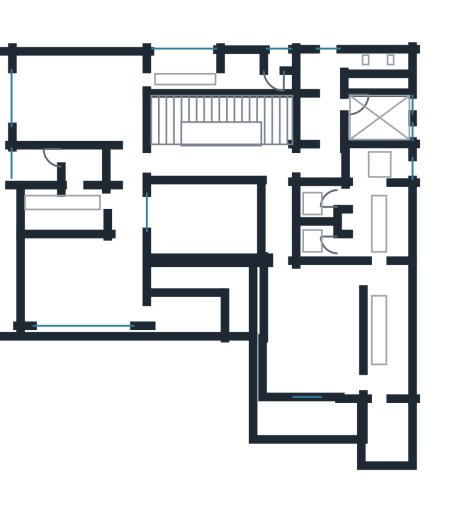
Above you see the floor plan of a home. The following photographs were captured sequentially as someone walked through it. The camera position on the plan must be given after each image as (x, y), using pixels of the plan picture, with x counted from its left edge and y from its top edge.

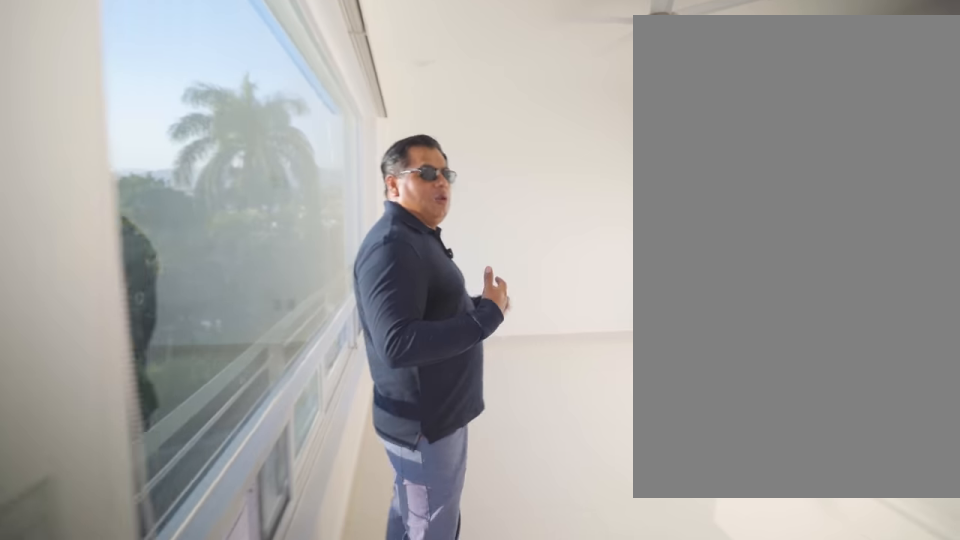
(136, 310)
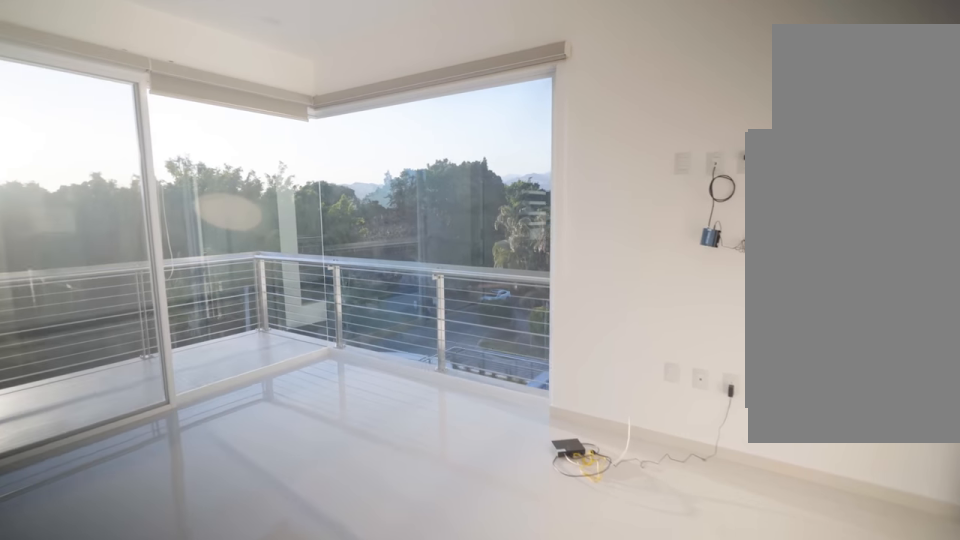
(307, 332)
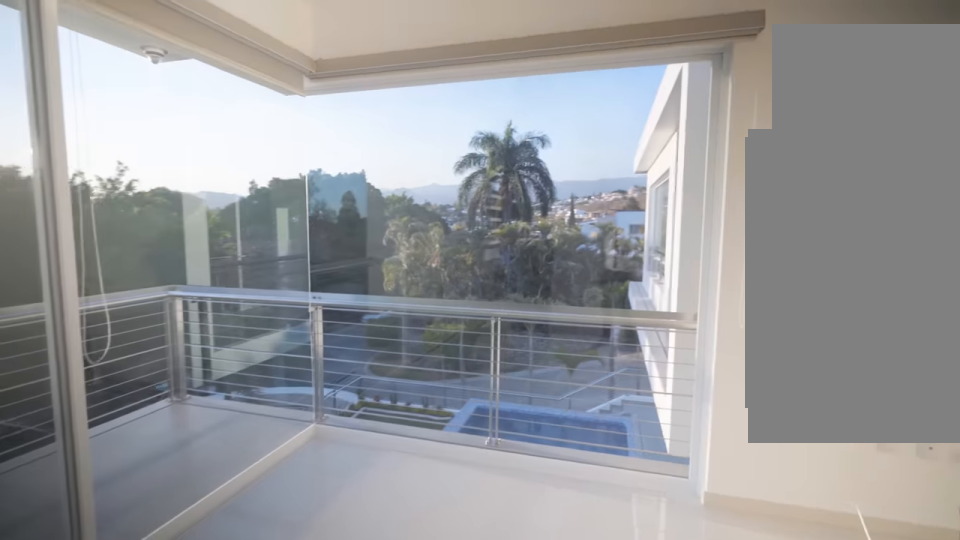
(294, 365)
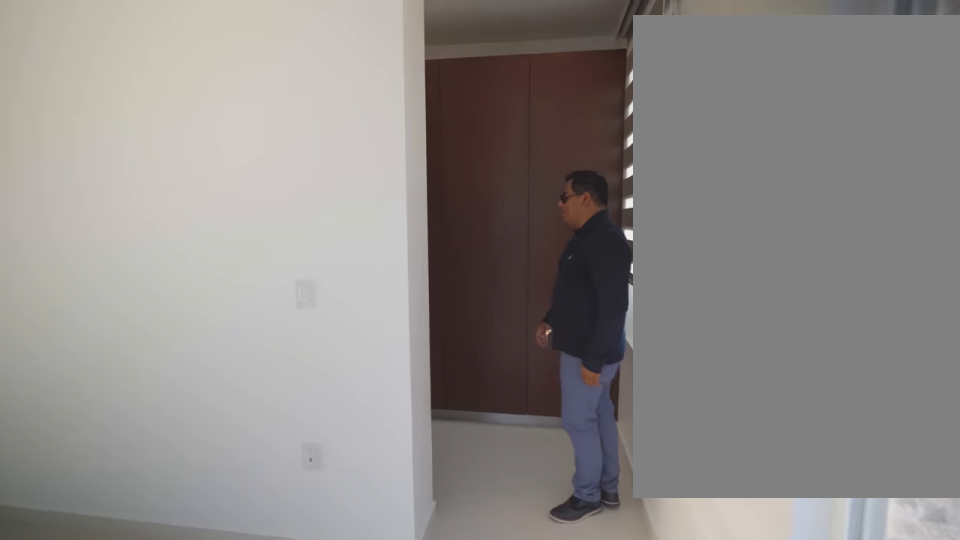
(331, 376)
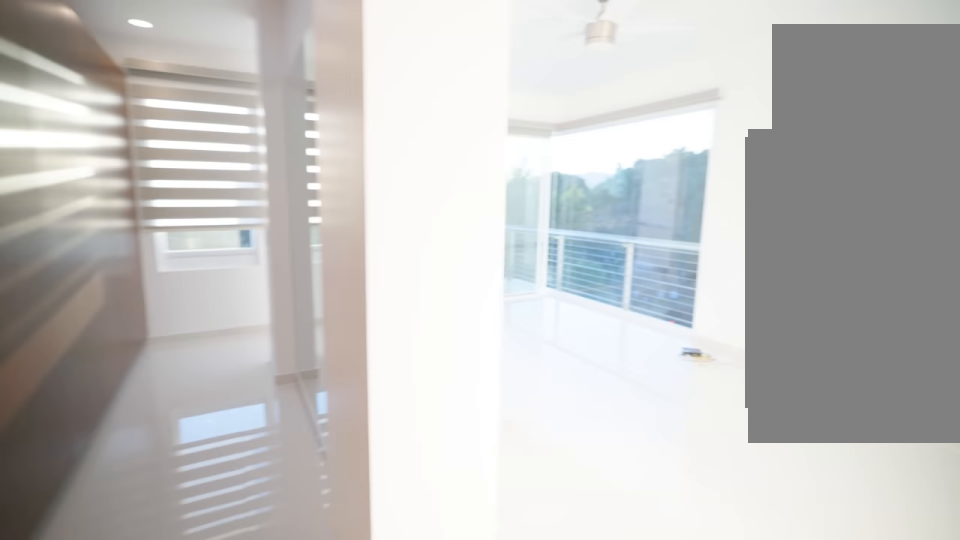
(356, 281)
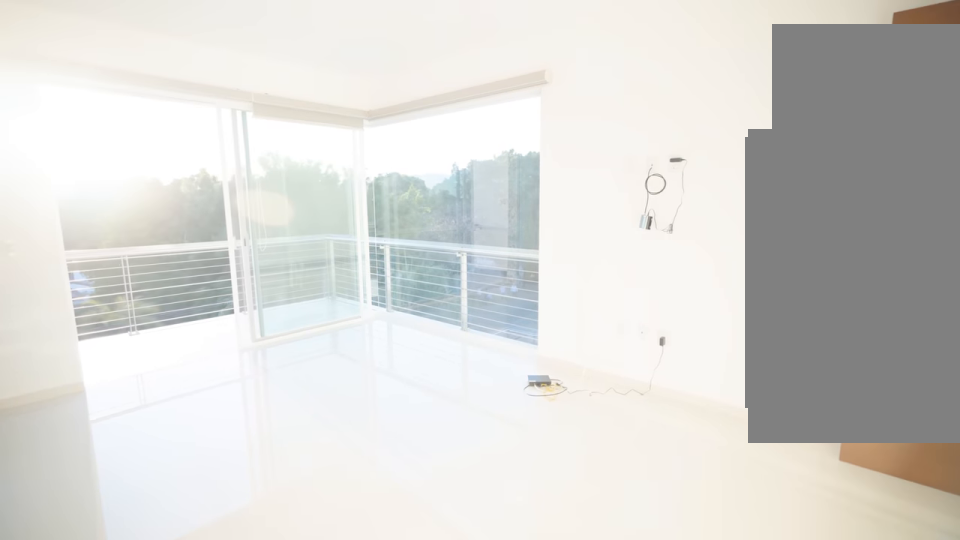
(349, 280)
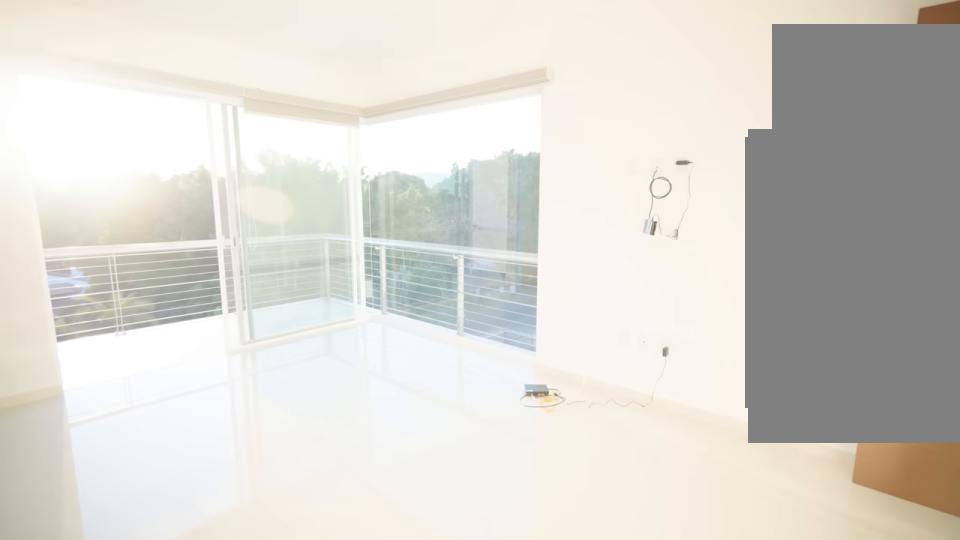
(349, 279)
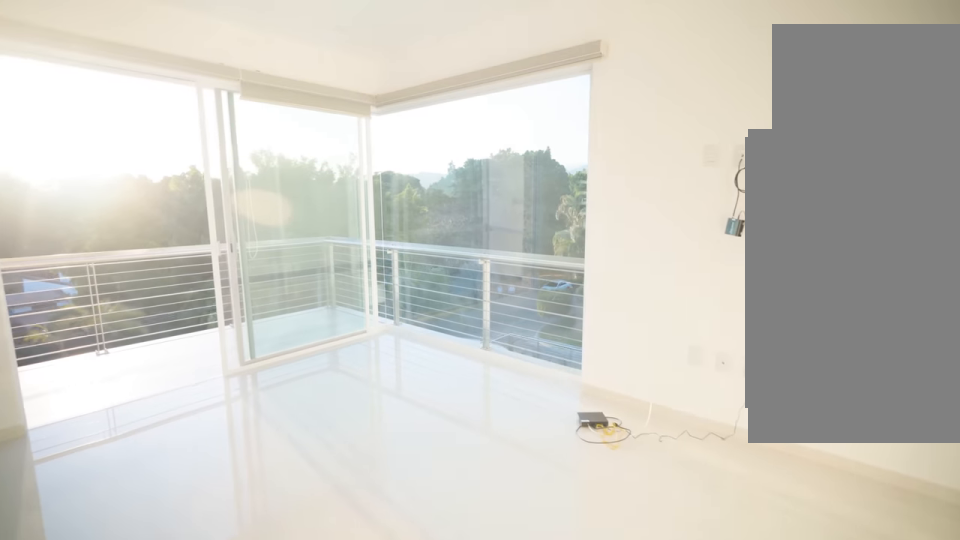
(333, 296)
